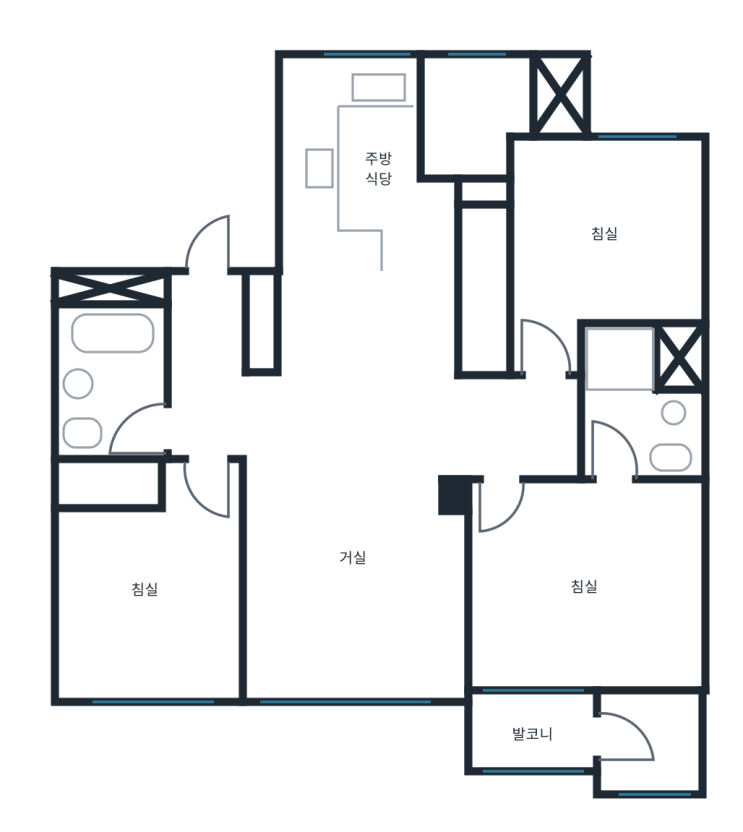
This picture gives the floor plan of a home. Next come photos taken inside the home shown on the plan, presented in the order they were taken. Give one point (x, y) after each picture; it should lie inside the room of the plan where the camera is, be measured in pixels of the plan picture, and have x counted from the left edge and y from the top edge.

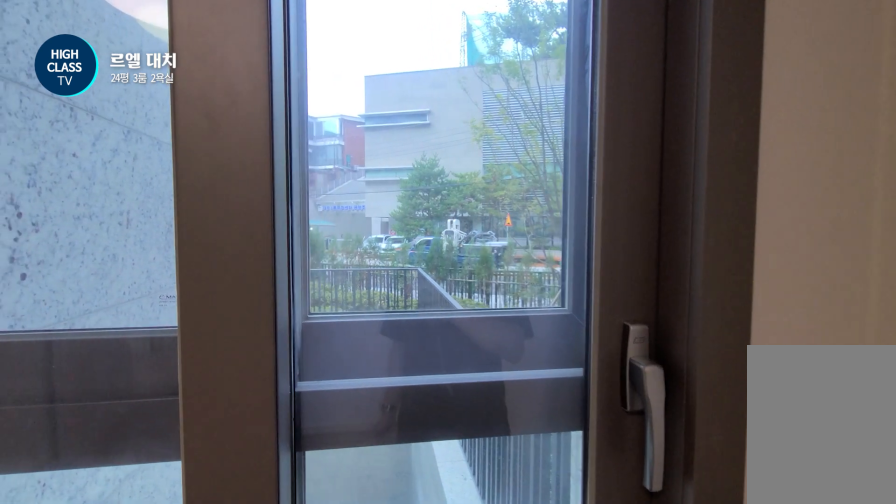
(598, 241)
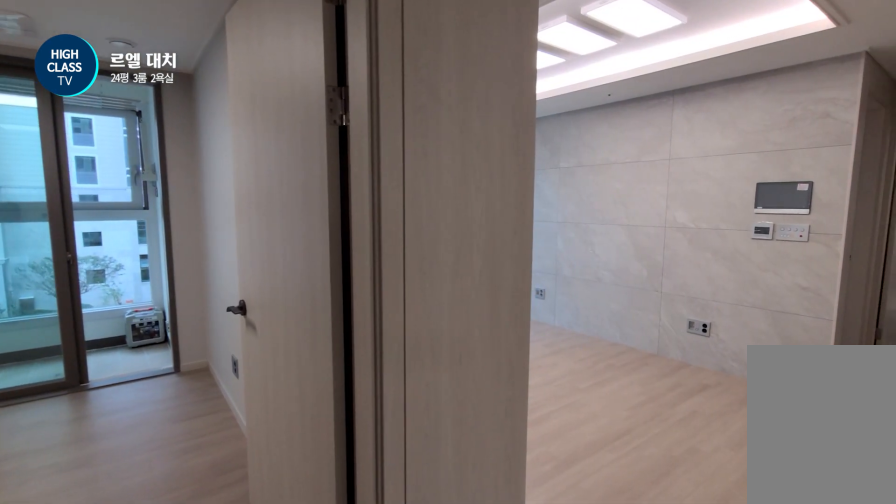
(523, 428)
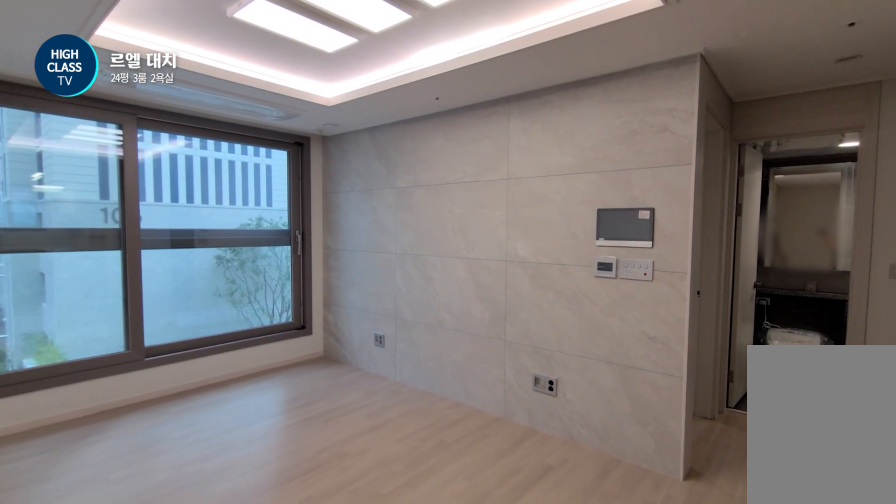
(353, 536)
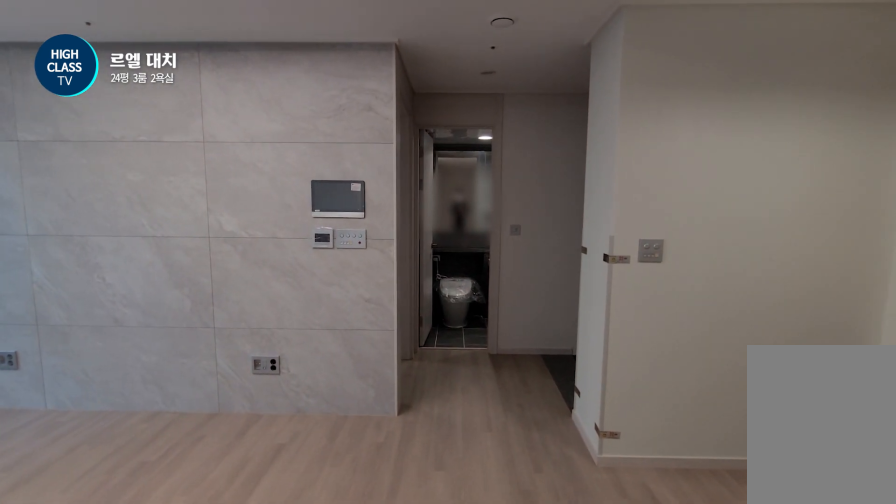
(353, 536)
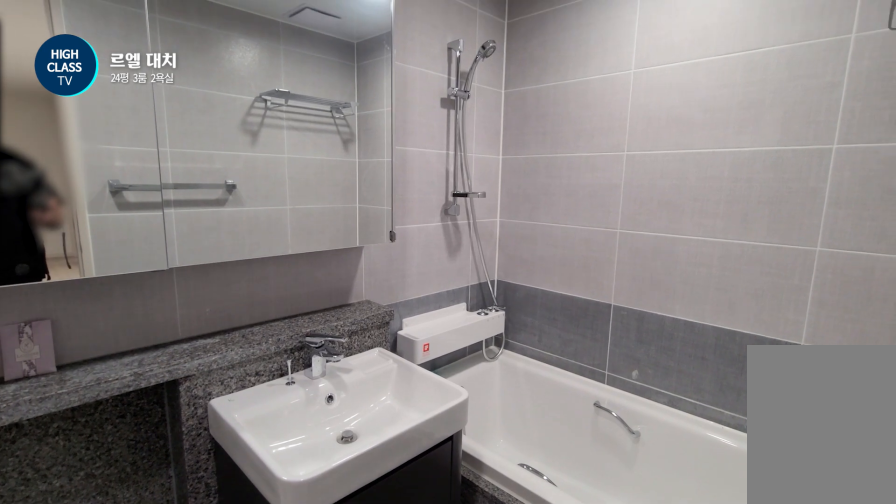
(108, 382)
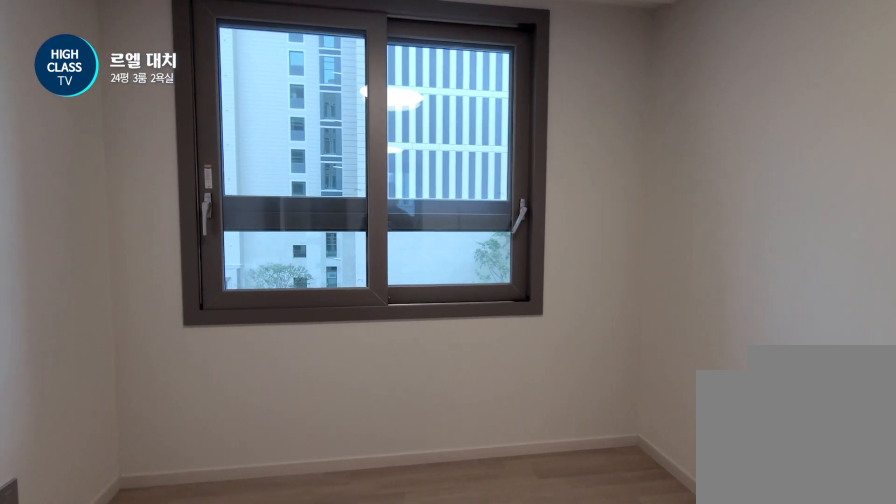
(150, 580)
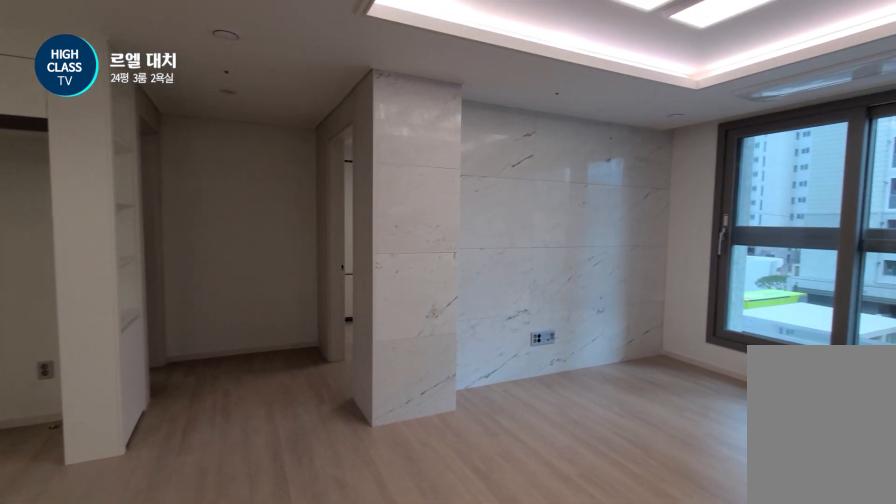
(353, 536)
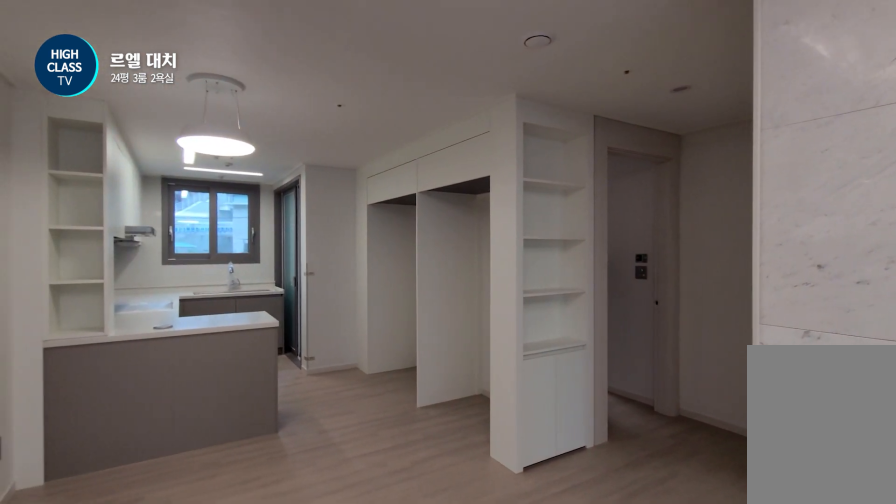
(353, 536)
